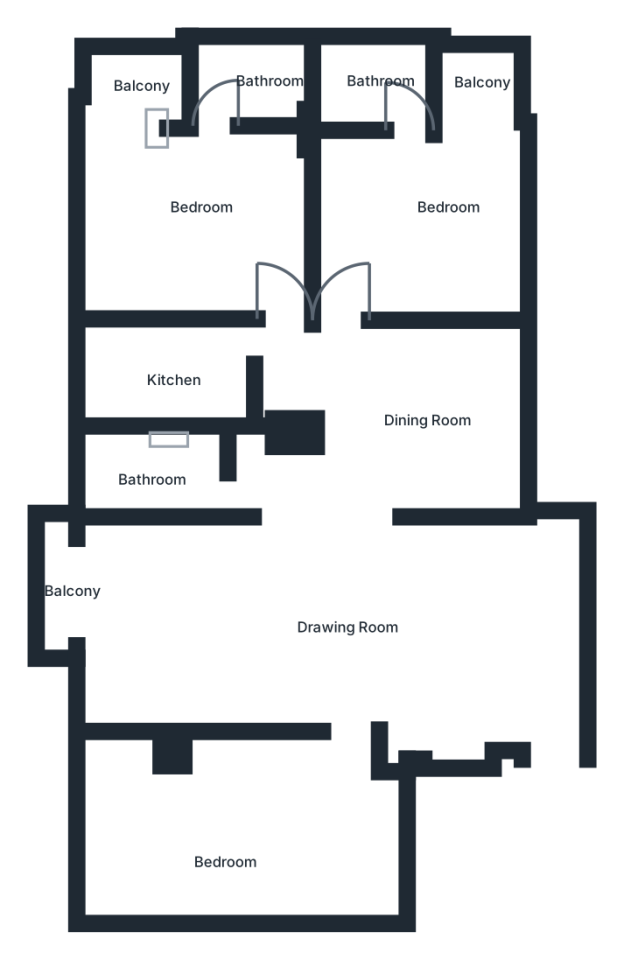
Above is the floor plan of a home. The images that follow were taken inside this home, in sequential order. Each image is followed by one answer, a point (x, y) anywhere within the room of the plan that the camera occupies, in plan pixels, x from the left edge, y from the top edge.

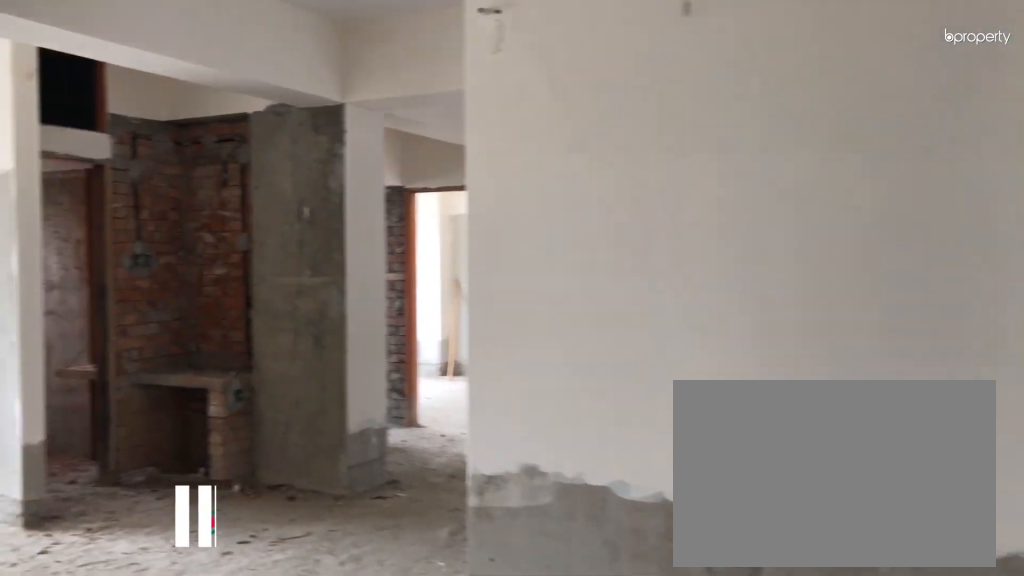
(321, 623)
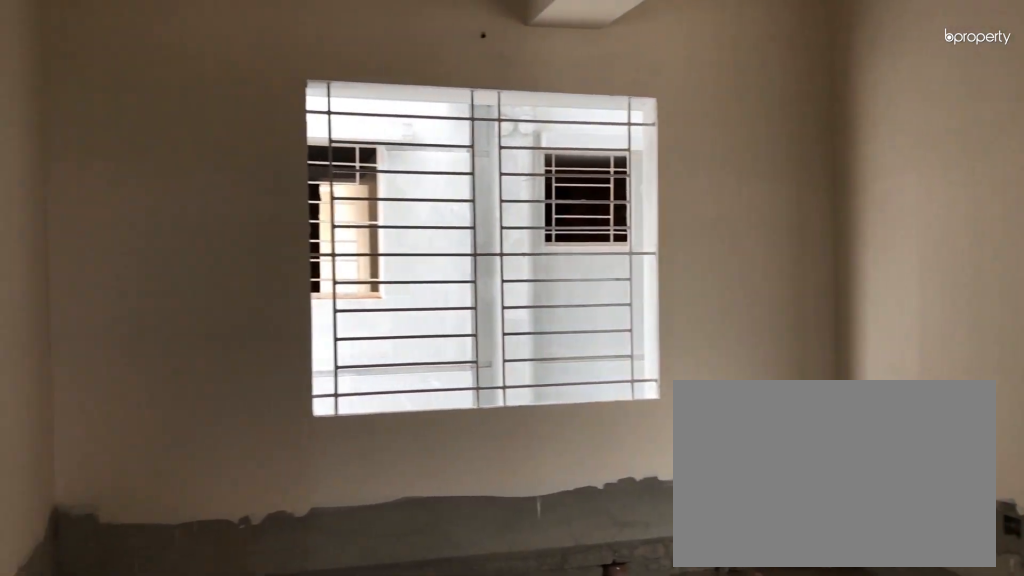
(415, 416)
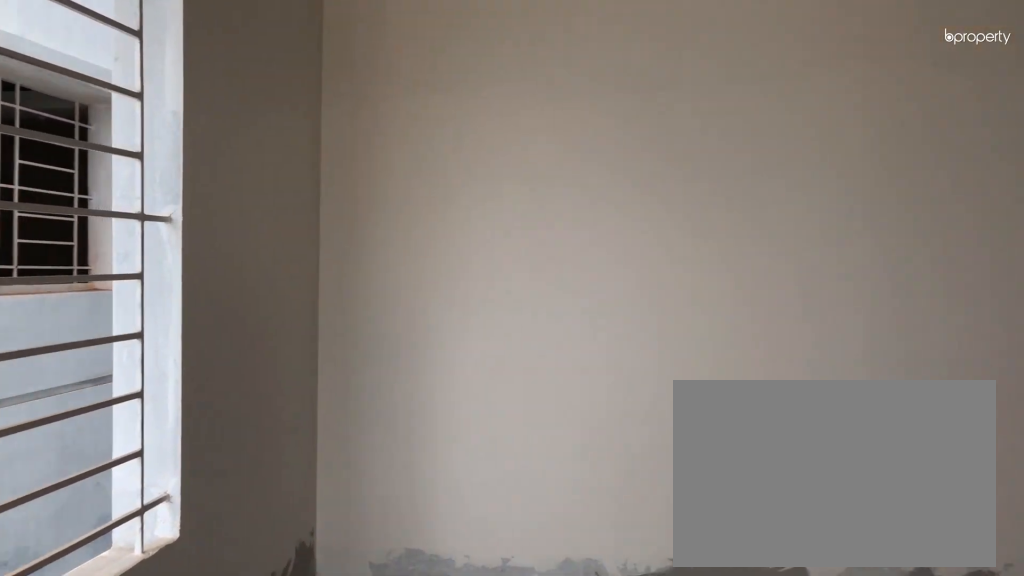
(405, 199)
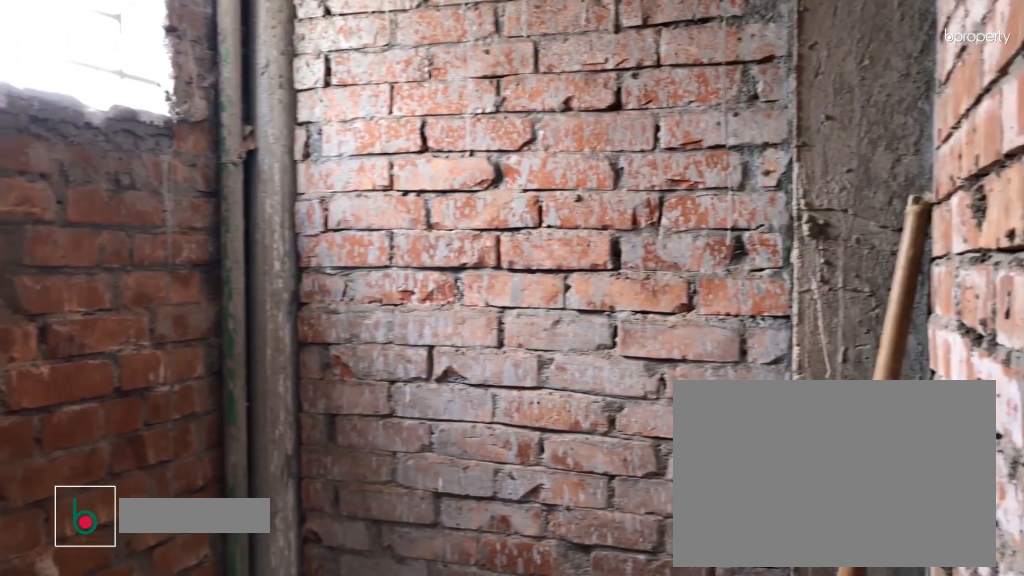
(233, 79)
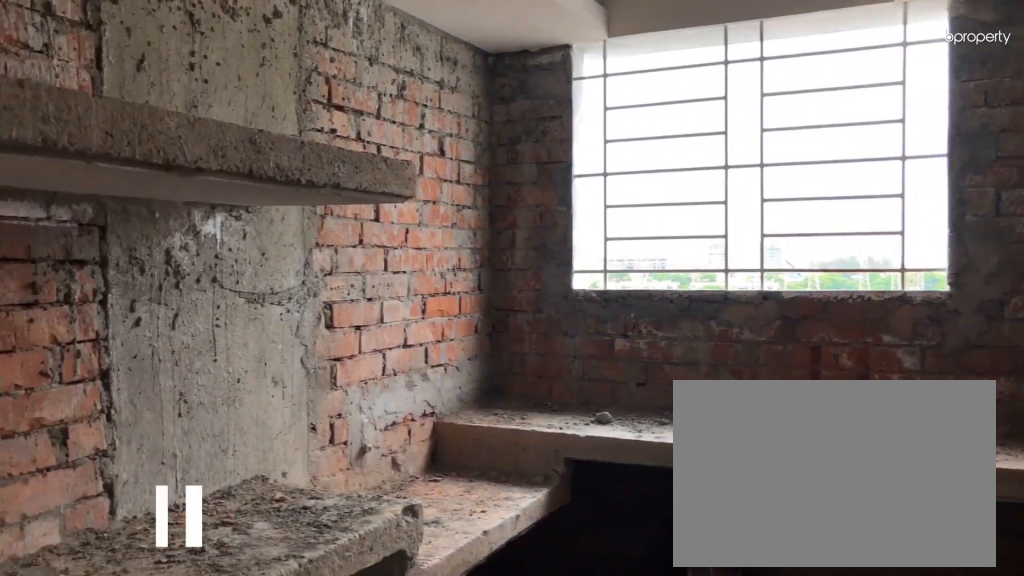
(174, 369)
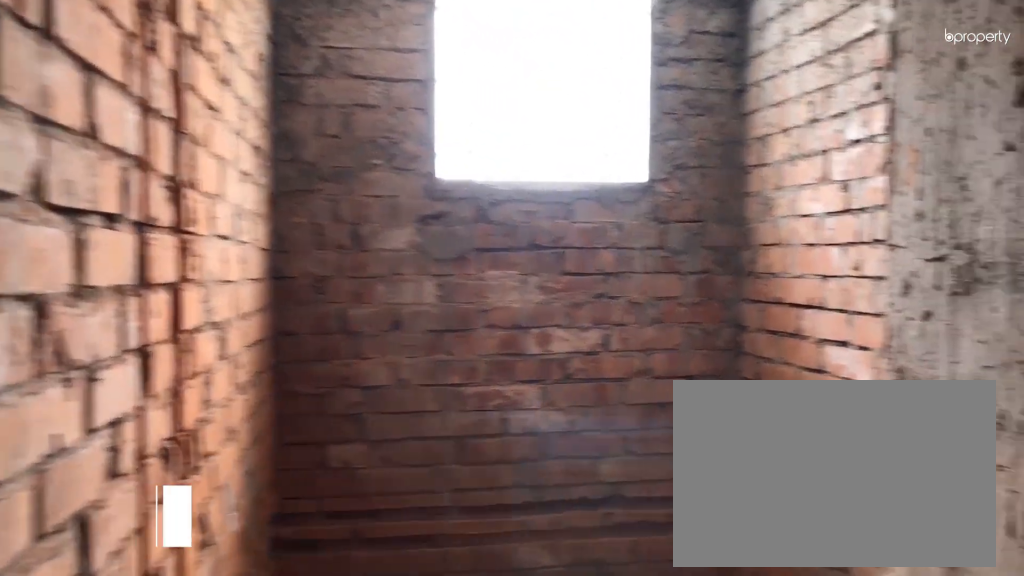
(170, 472)
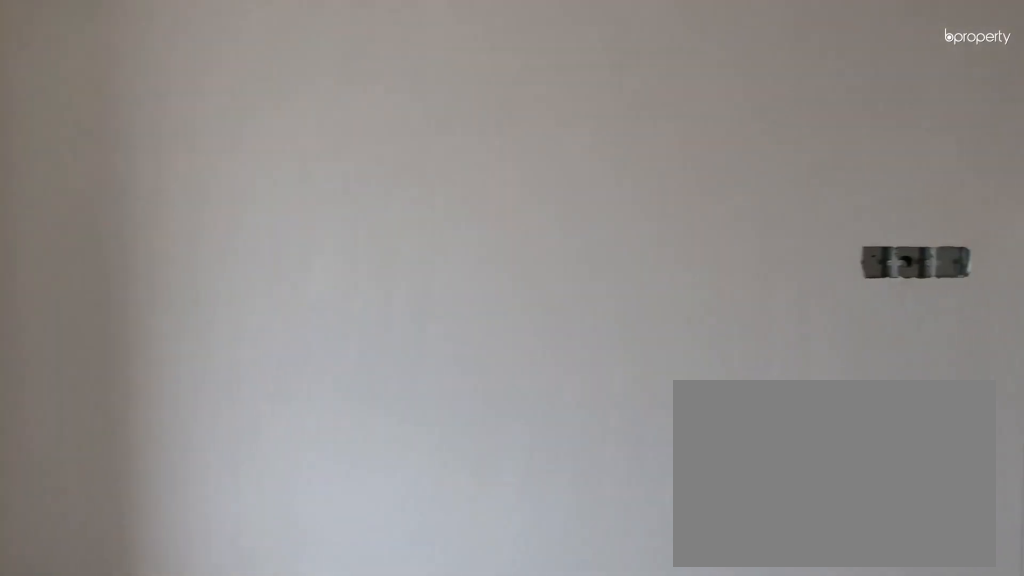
(256, 820)
